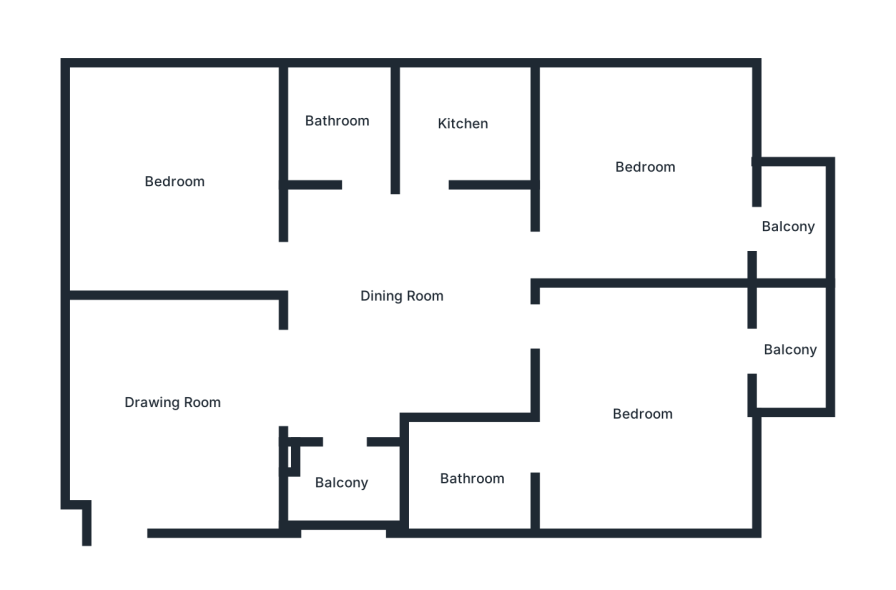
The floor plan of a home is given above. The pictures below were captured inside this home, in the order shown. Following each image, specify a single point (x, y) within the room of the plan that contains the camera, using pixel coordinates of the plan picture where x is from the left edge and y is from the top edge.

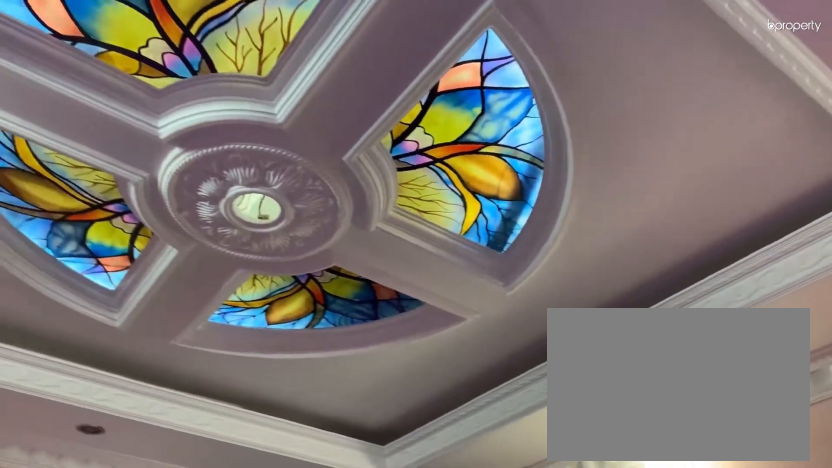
(171, 404)
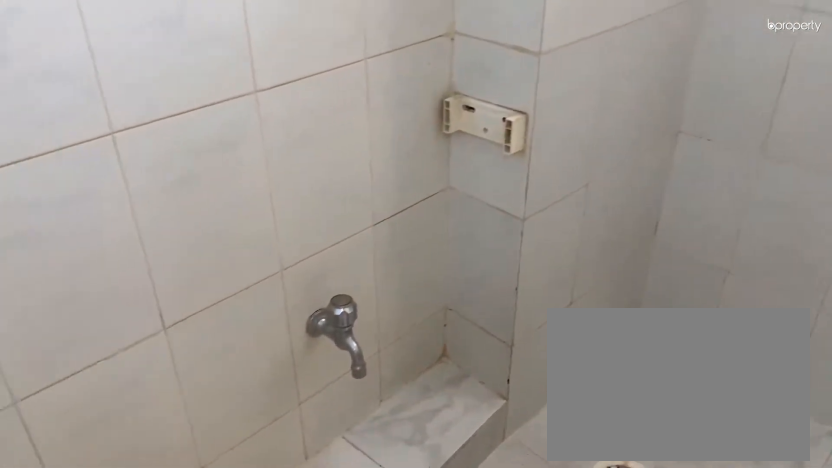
(335, 123)
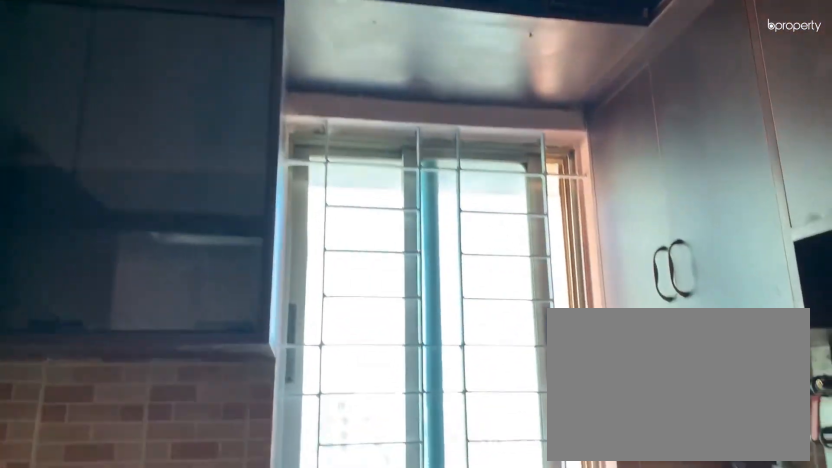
(459, 122)
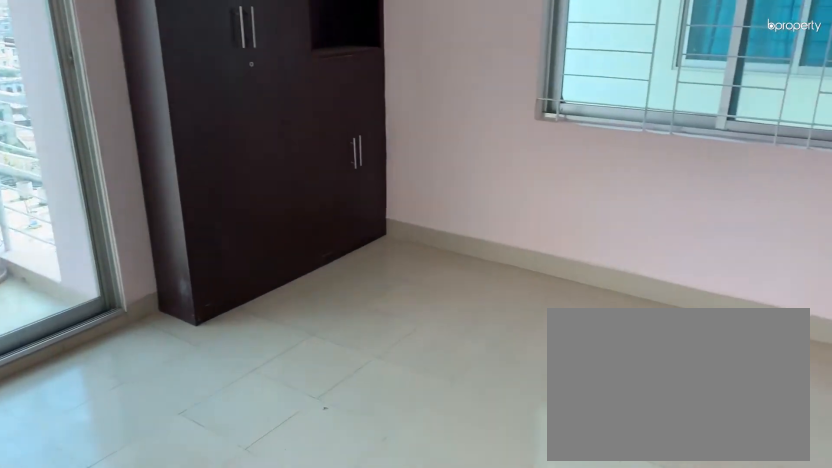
(643, 418)
